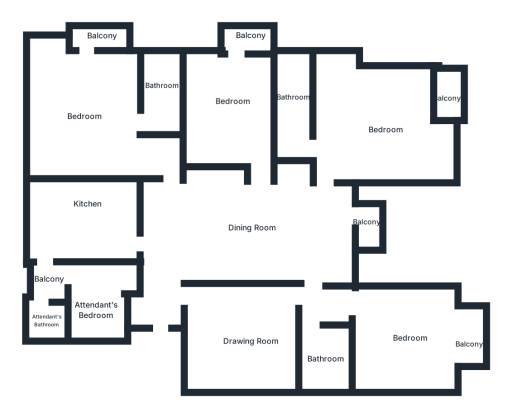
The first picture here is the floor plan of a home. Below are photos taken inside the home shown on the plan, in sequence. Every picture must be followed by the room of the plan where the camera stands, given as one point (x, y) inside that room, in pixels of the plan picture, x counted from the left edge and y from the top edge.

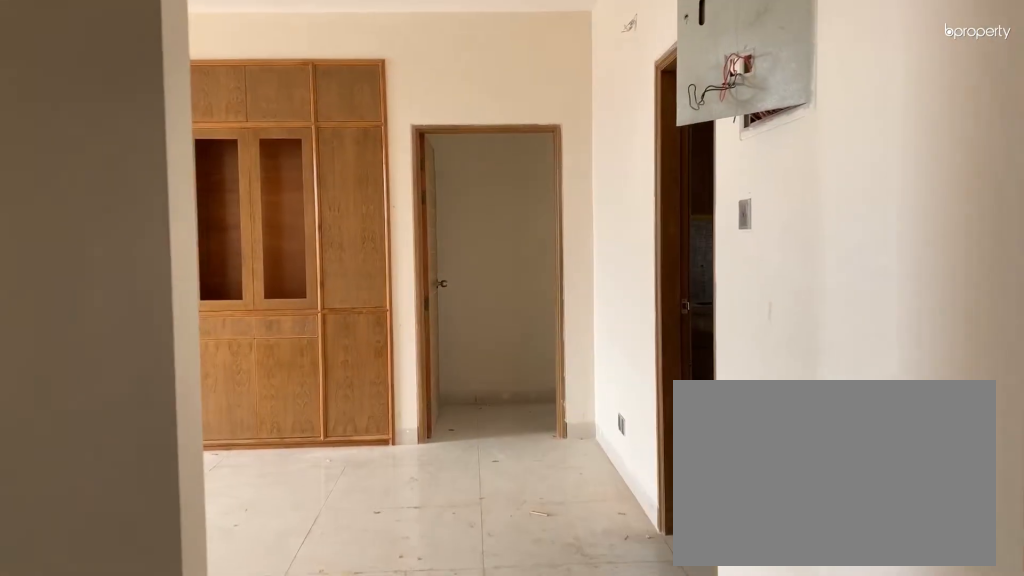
(156, 327)
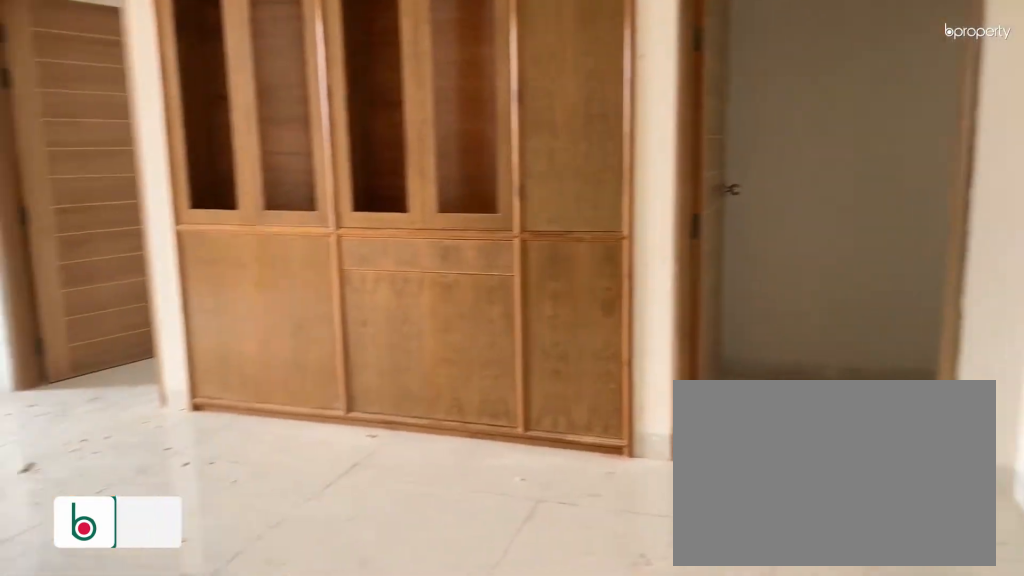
(252, 215)
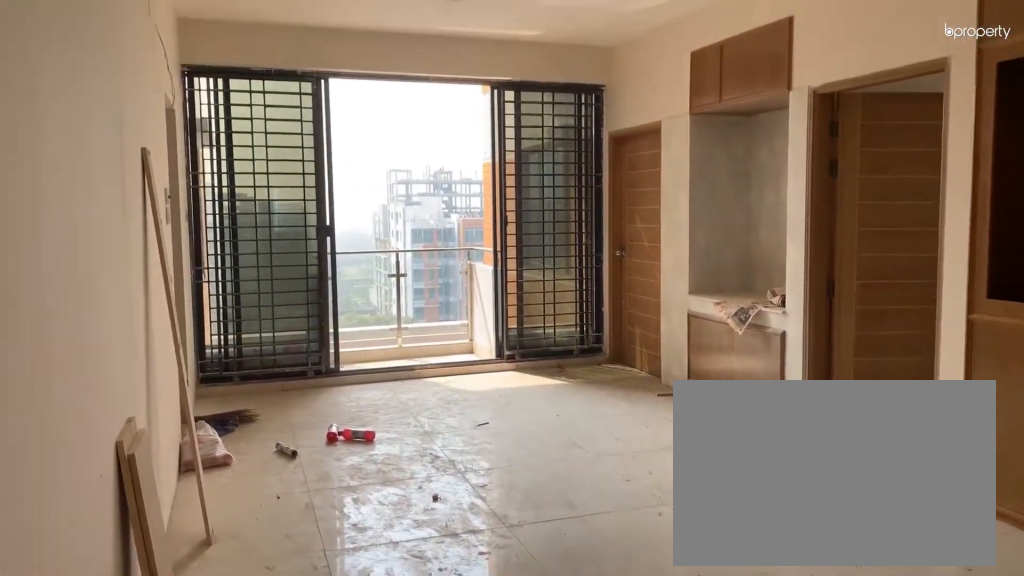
(252, 215)
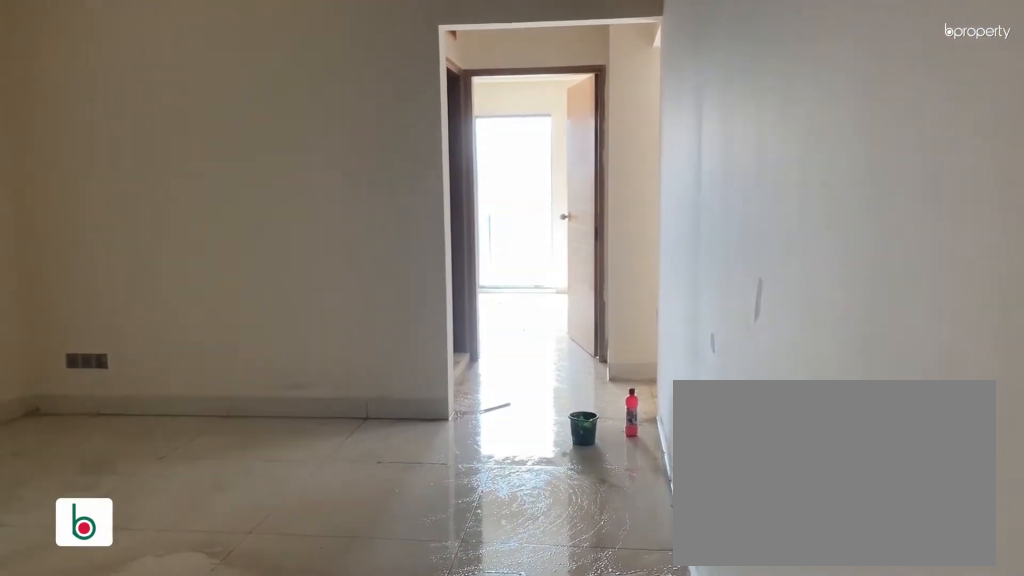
(221, 323)
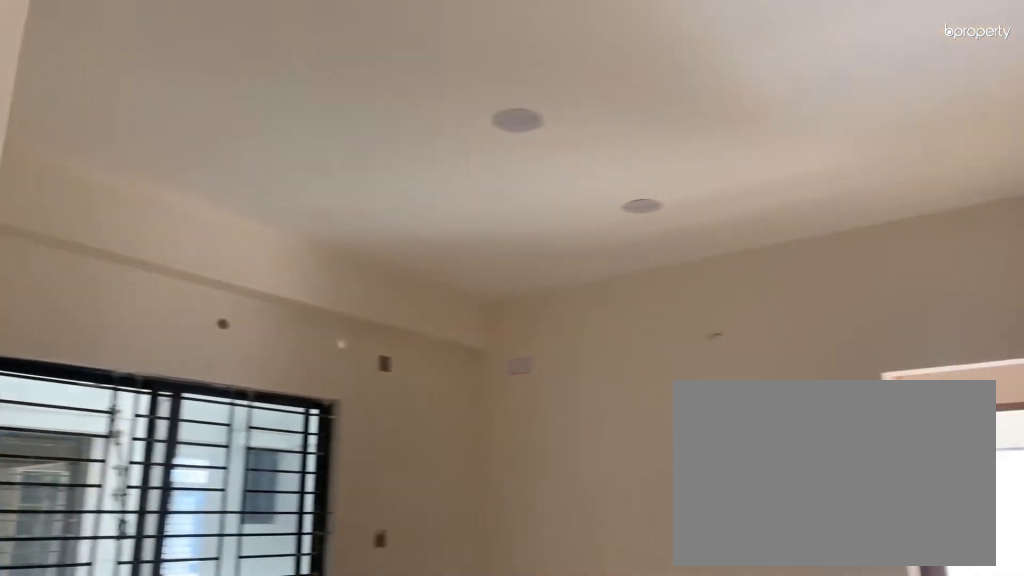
(252, 340)
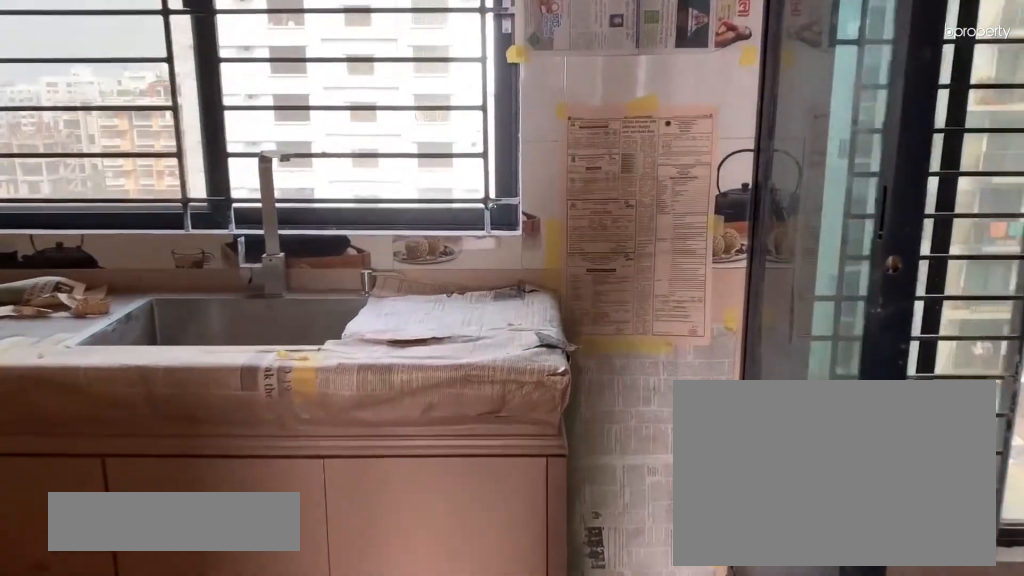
(84, 215)
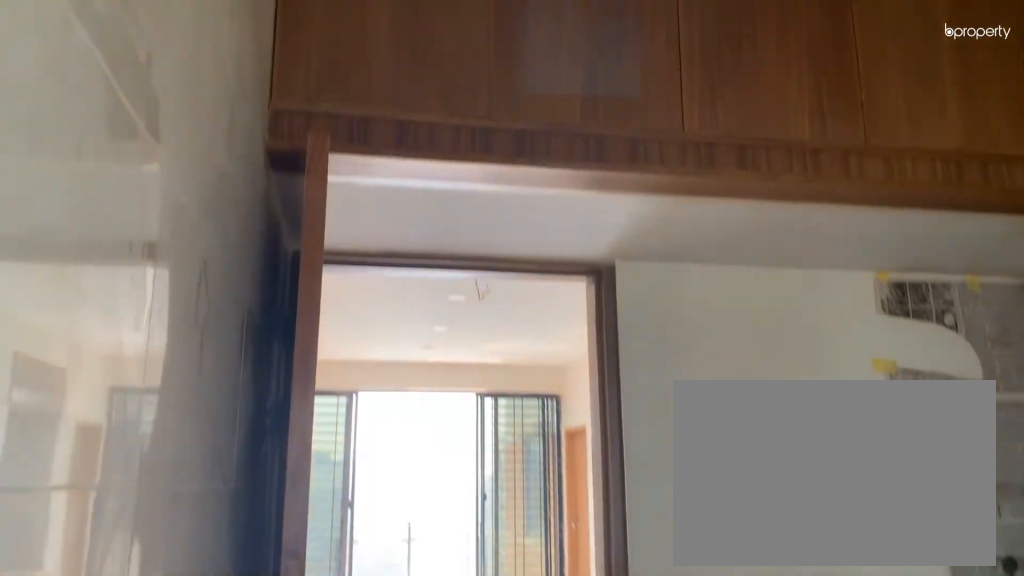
(84, 215)
